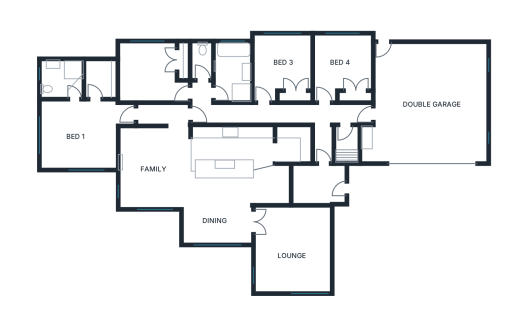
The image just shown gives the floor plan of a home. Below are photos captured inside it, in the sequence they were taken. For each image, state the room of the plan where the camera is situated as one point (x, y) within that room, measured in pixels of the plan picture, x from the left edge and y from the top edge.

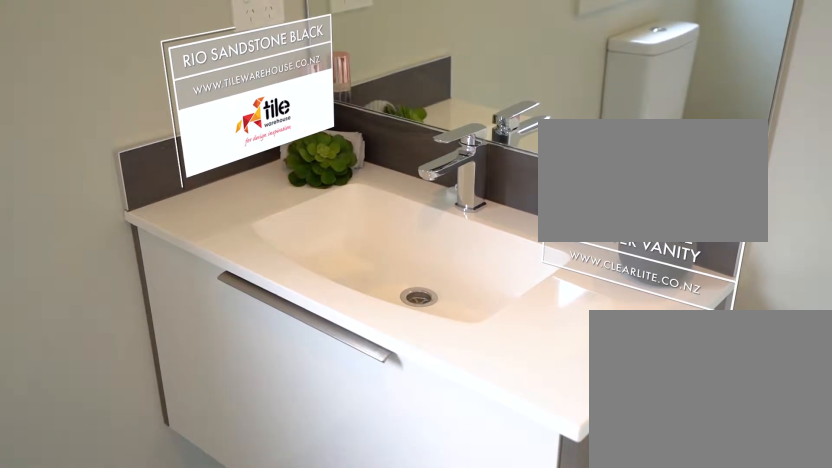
(63, 79)
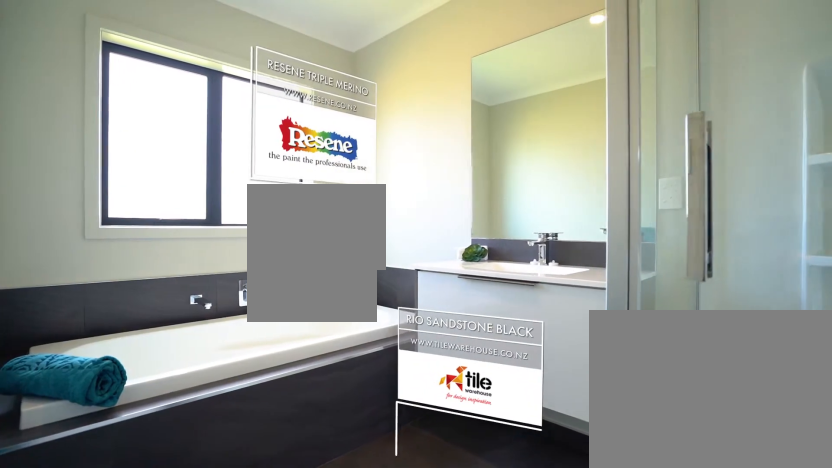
(232, 72)
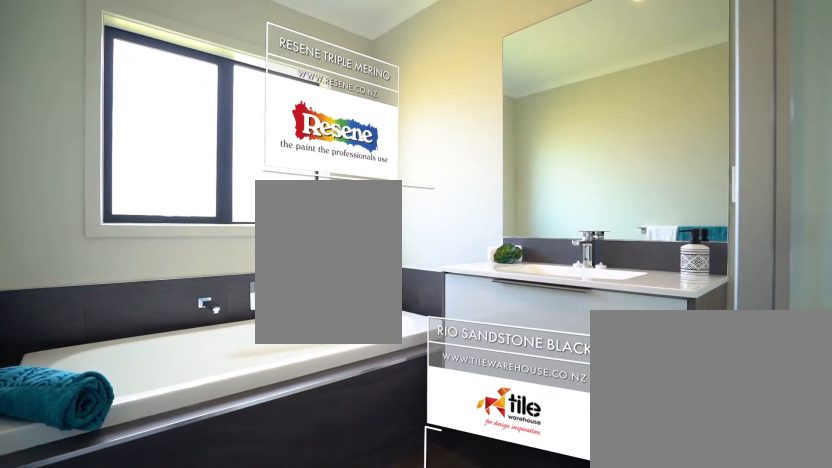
(232, 72)
